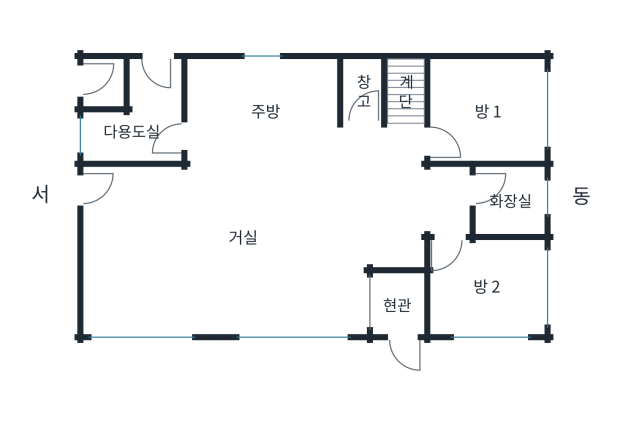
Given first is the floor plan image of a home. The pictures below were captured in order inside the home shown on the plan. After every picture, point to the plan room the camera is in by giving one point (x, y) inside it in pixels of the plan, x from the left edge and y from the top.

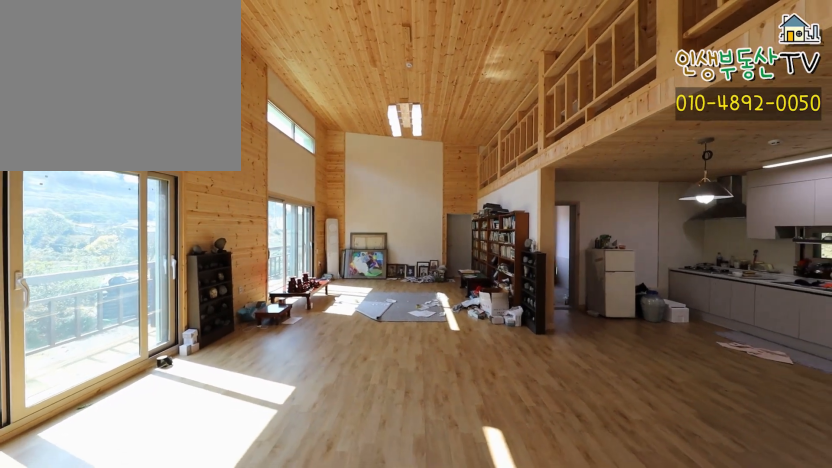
(241, 237)
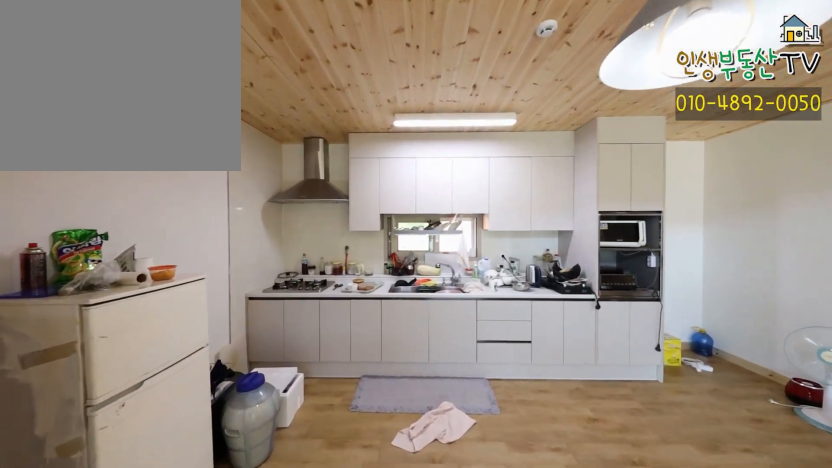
(273, 114)
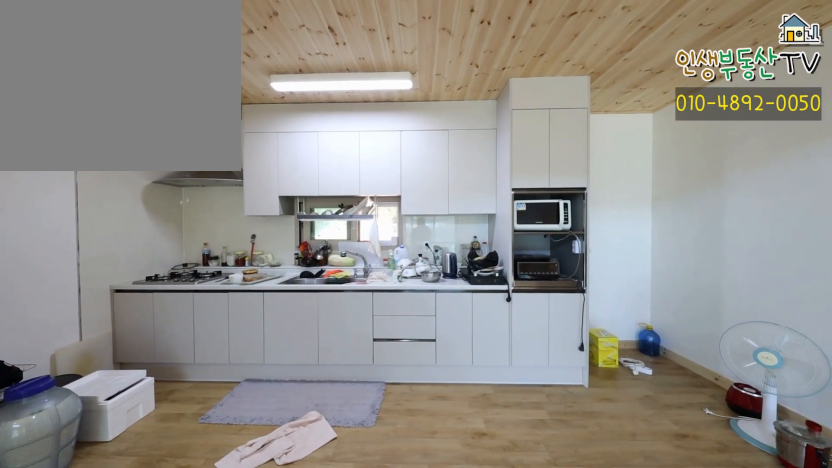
(251, 215)
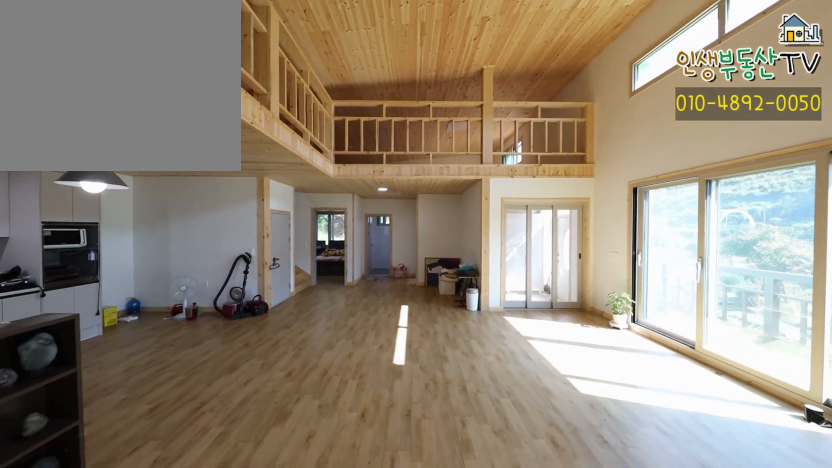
(251, 215)
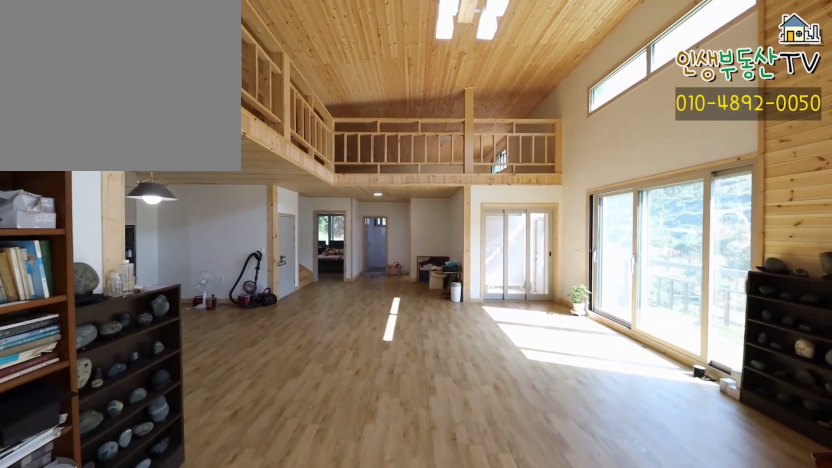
(251, 215)
